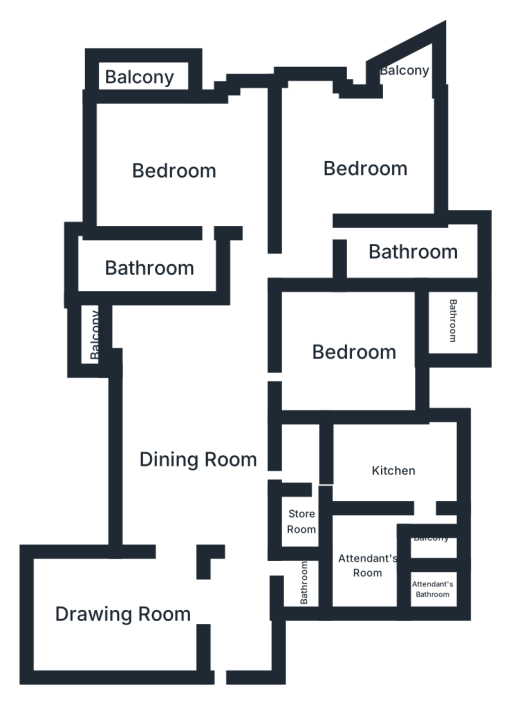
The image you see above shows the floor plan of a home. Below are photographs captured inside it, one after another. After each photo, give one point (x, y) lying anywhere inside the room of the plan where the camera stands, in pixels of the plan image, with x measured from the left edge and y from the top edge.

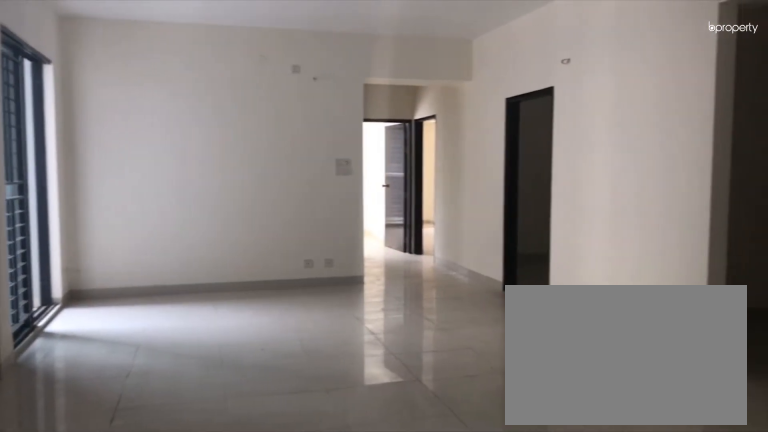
(200, 462)
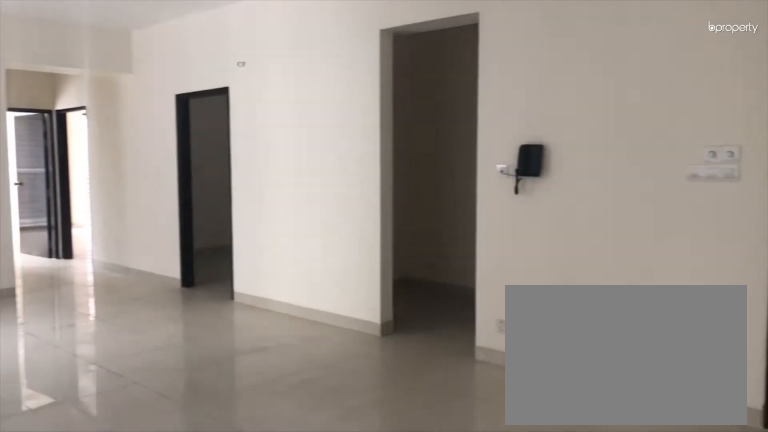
(200, 462)
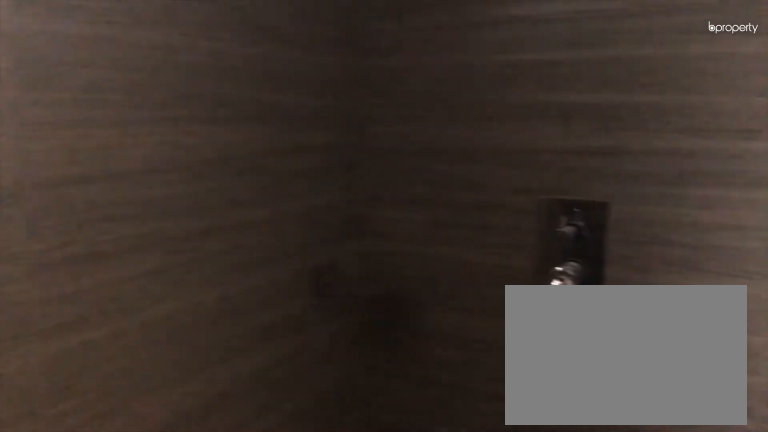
(452, 321)
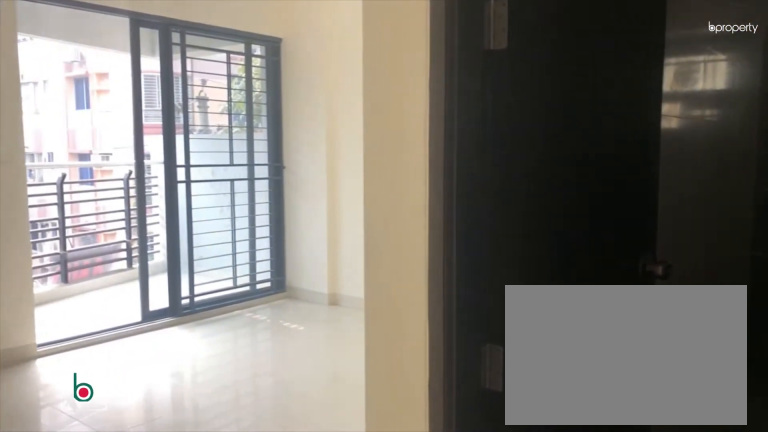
(365, 173)
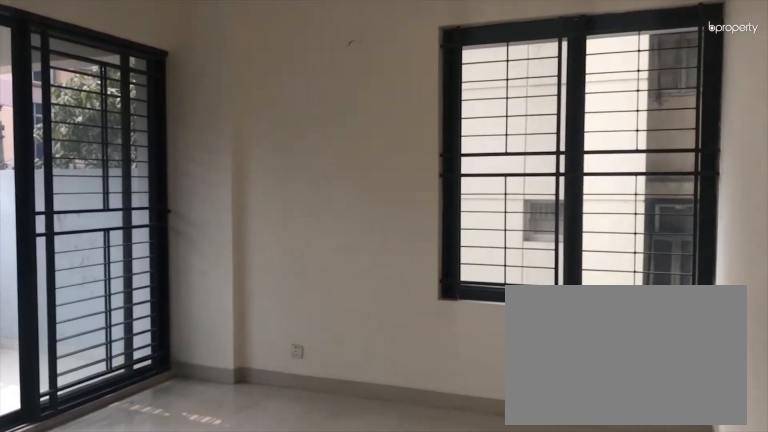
(365, 173)
